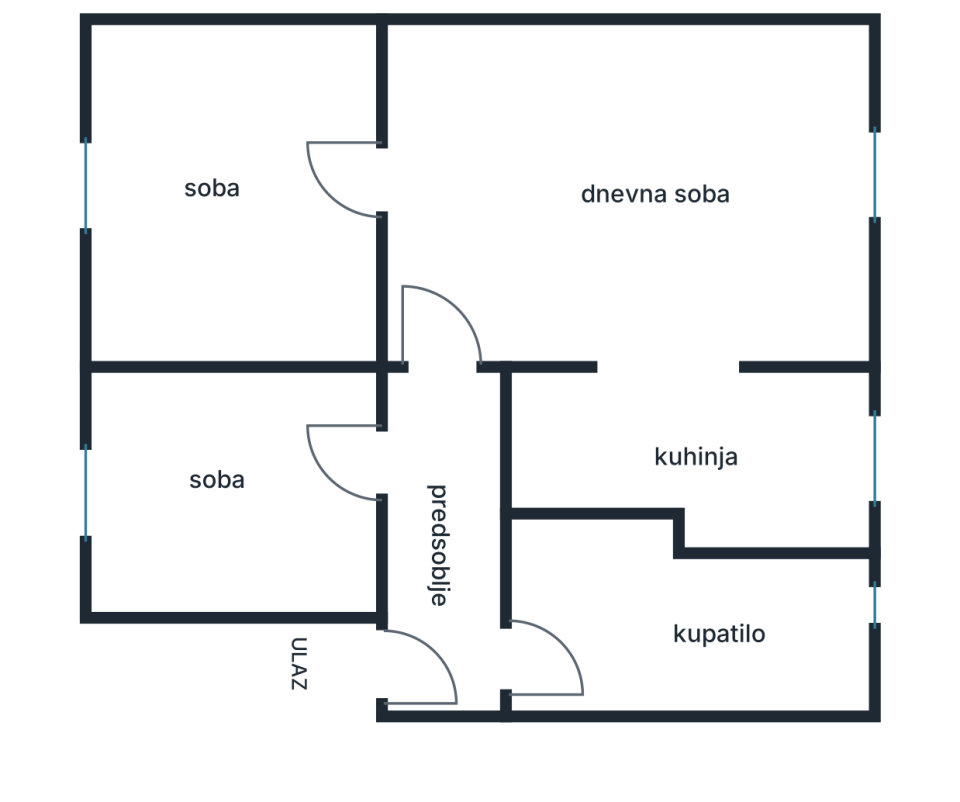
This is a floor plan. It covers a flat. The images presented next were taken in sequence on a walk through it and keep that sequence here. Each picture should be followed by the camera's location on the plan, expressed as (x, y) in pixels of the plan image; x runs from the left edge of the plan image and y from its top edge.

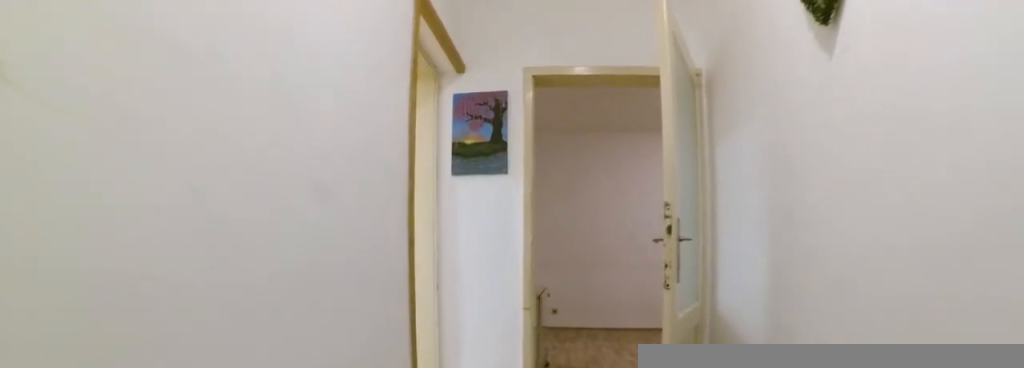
(449, 608)
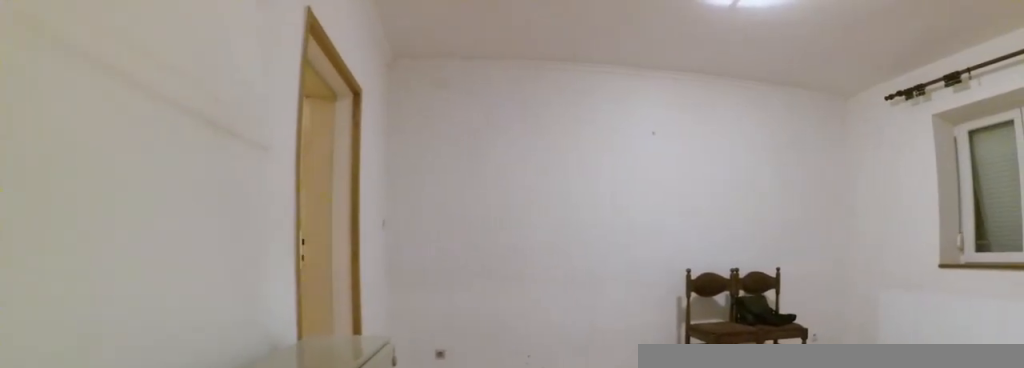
(449, 355)
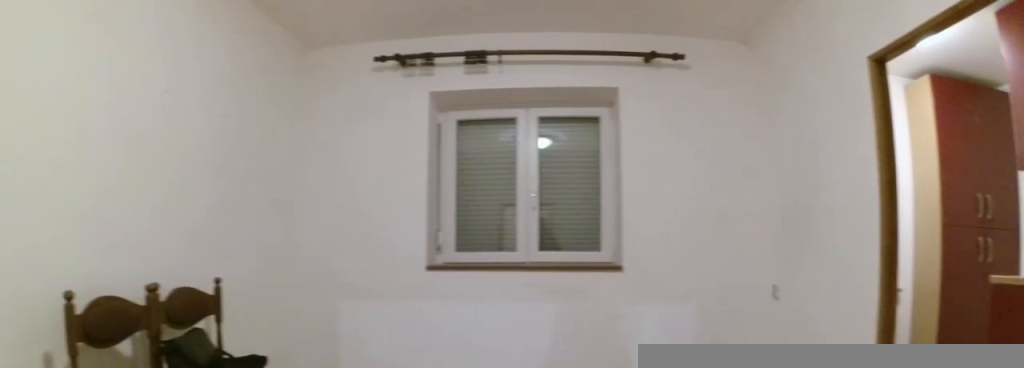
(420, 159)
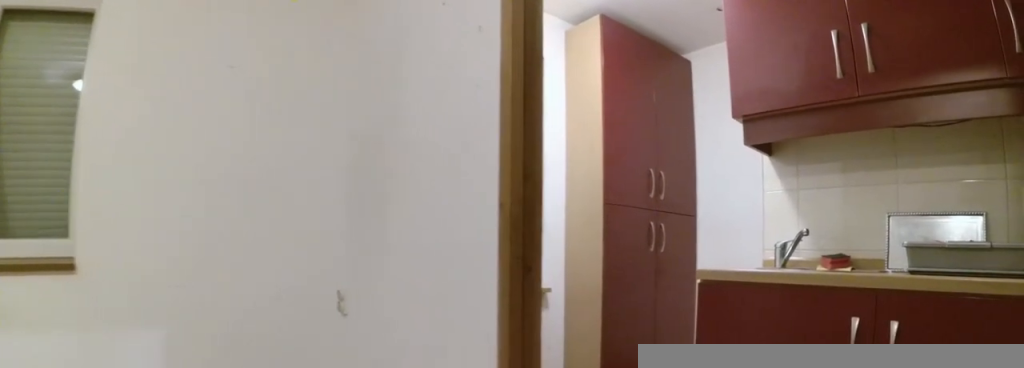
(571, 282)
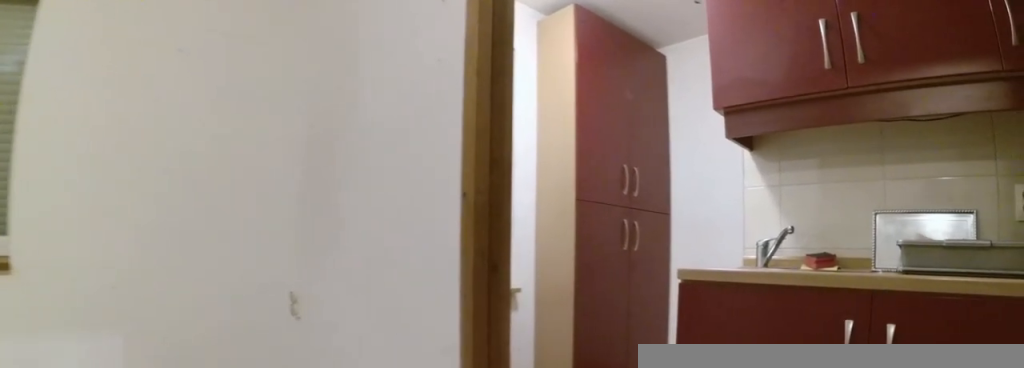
(576, 286)
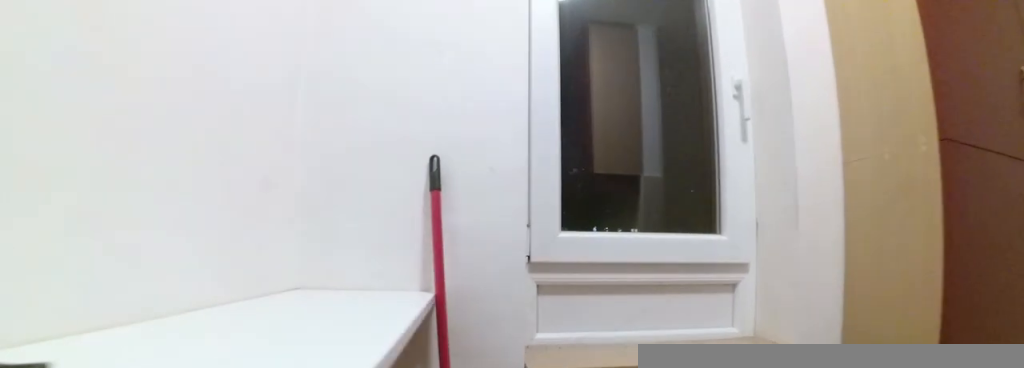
(731, 409)
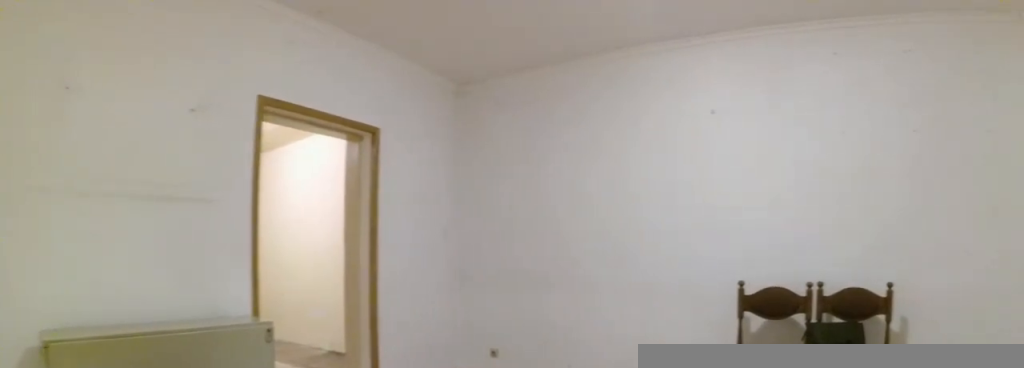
(706, 381)
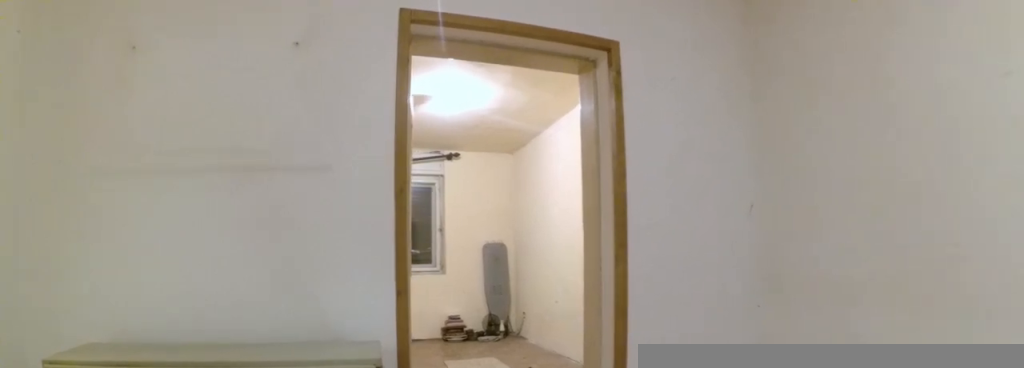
(614, 304)
